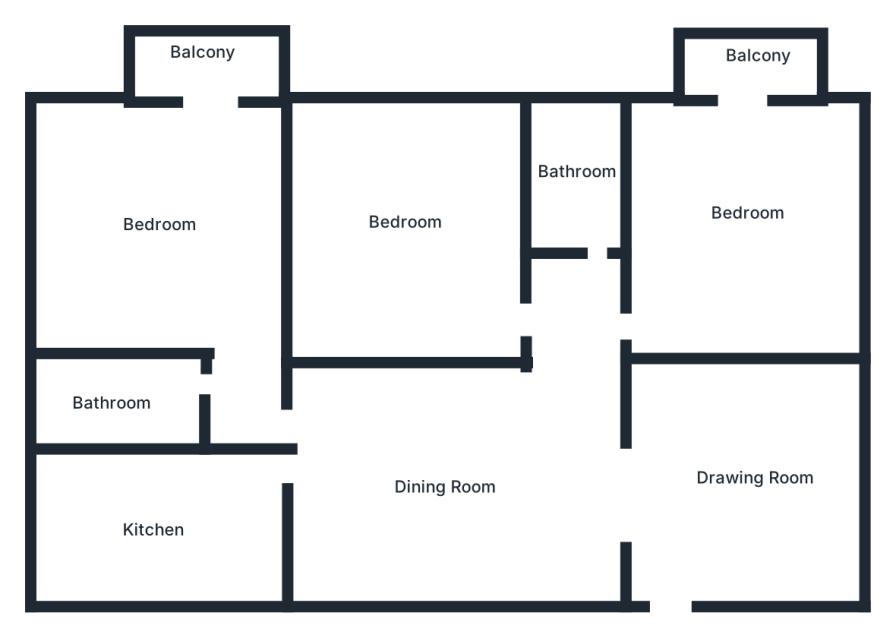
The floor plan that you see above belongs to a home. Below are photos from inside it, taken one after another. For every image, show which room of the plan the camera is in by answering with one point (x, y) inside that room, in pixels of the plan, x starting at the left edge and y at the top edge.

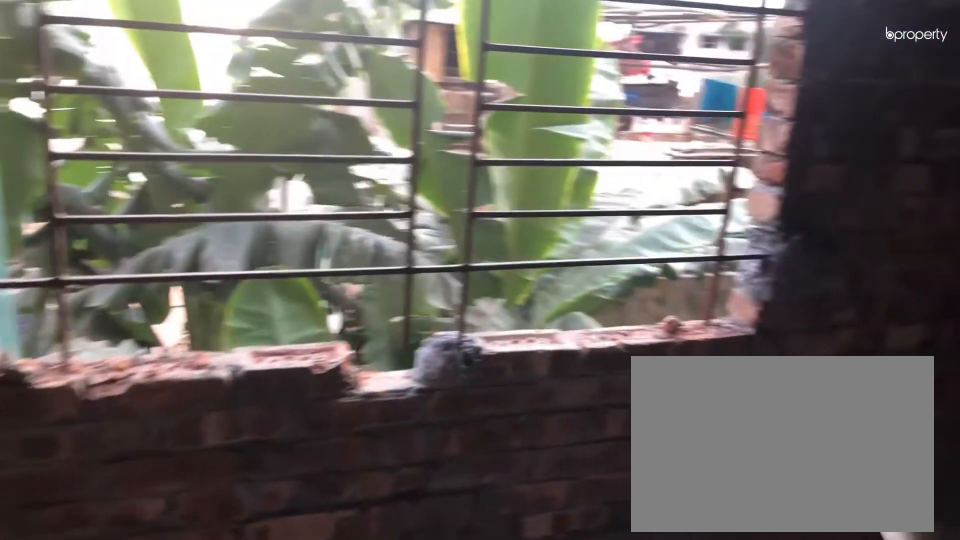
(747, 477)
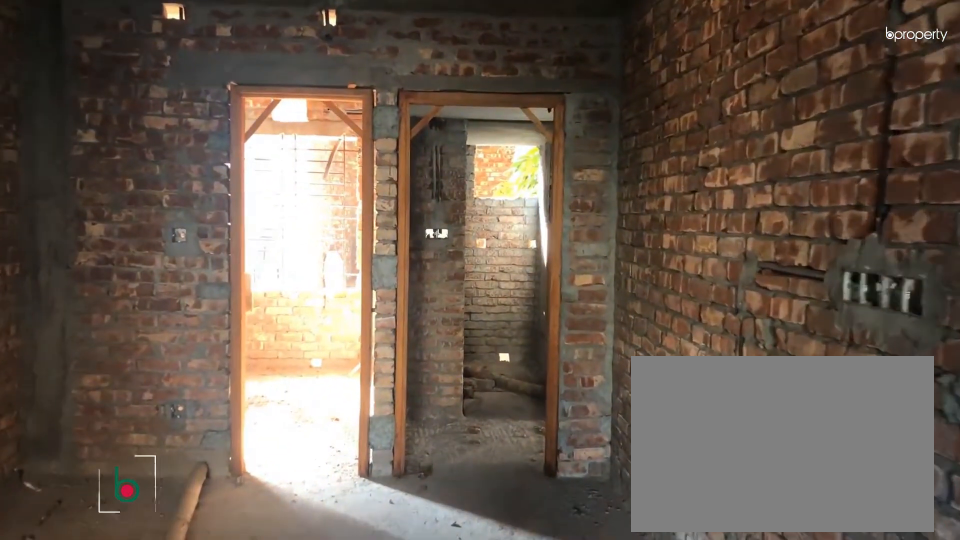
(496, 490)
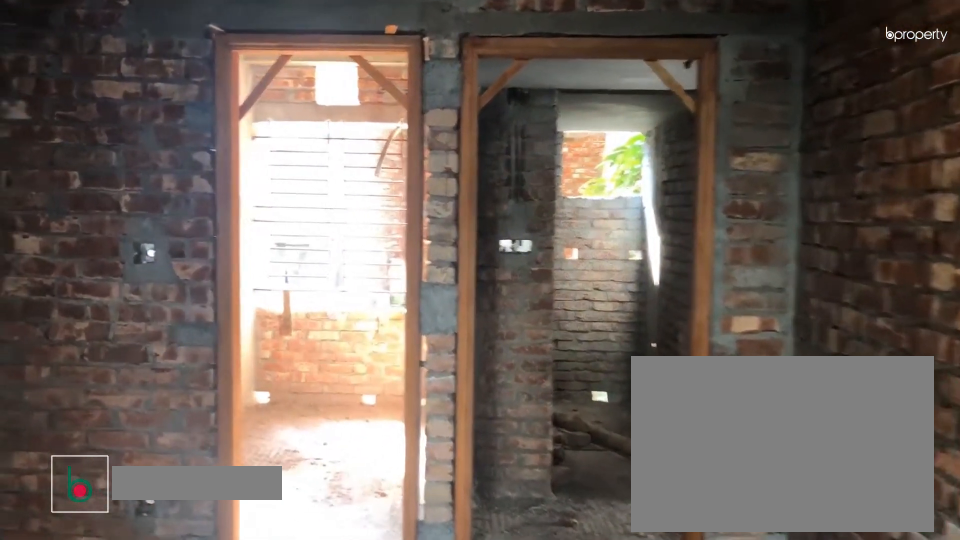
(496, 490)
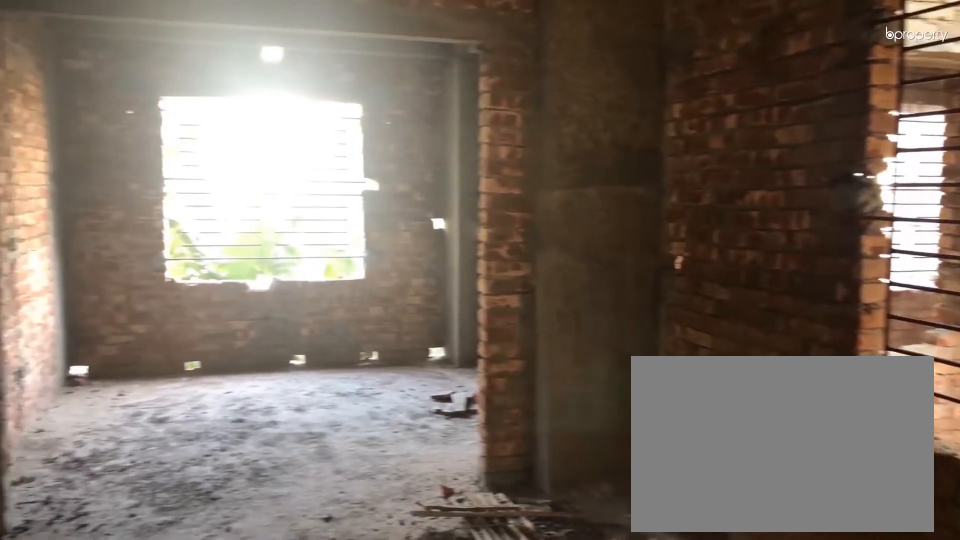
(435, 491)
